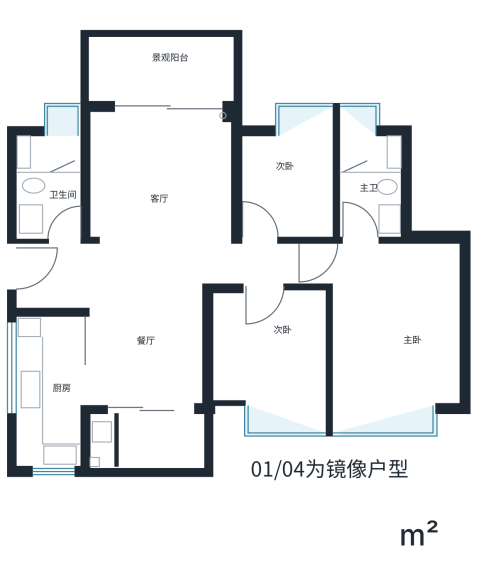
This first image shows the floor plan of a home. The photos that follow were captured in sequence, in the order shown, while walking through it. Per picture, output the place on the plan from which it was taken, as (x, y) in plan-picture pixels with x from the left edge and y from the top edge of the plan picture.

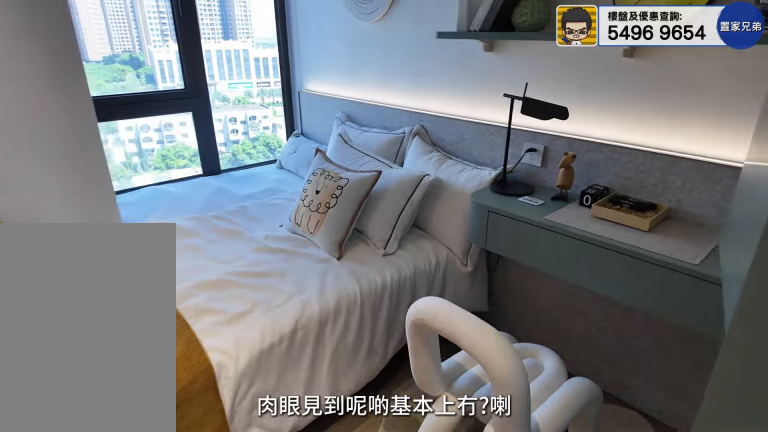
(261, 180)
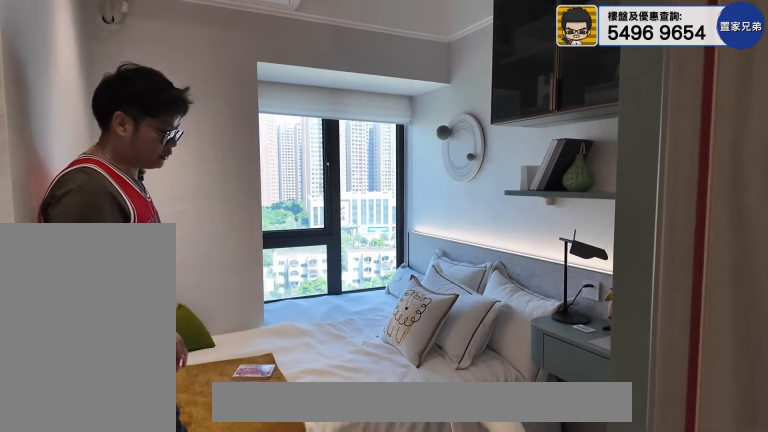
(262, 188)
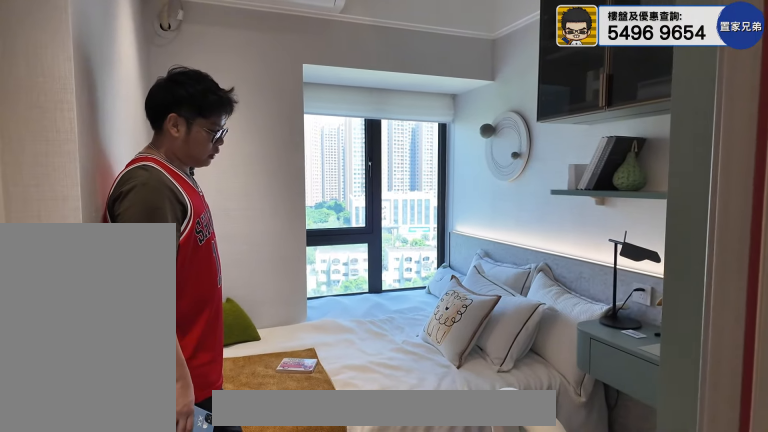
(260, 171)
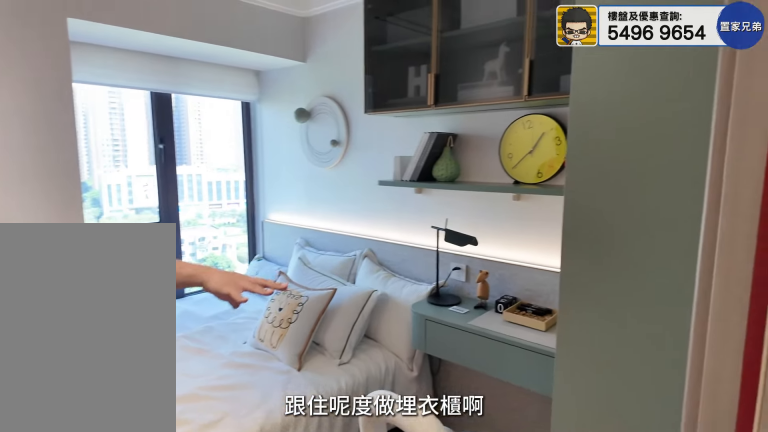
(271, 190)
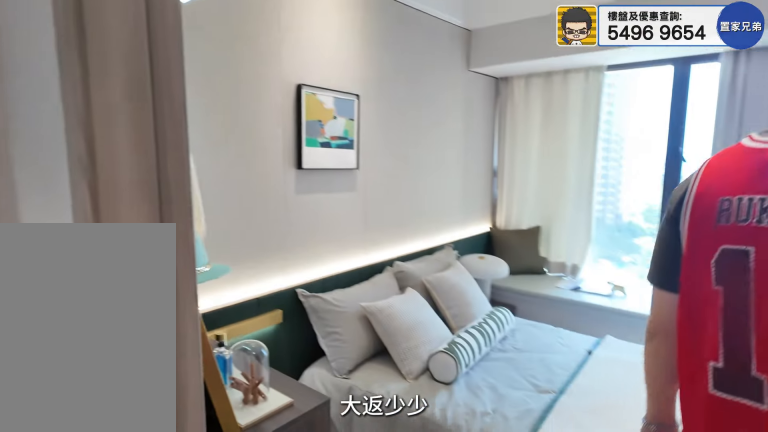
(262, 353)
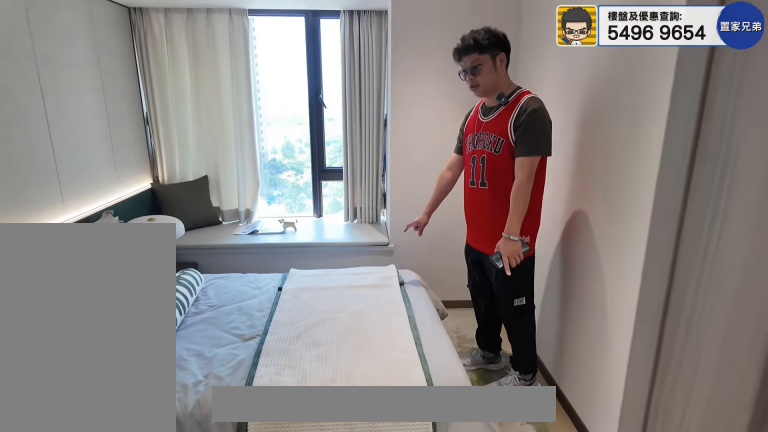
(261, 361)
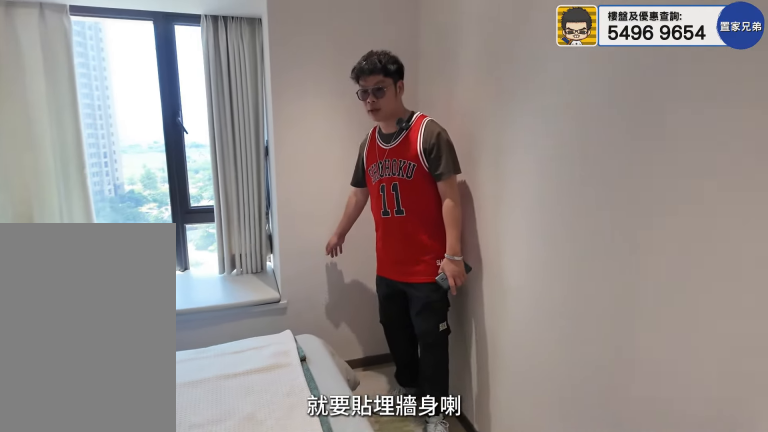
(265, 368)
